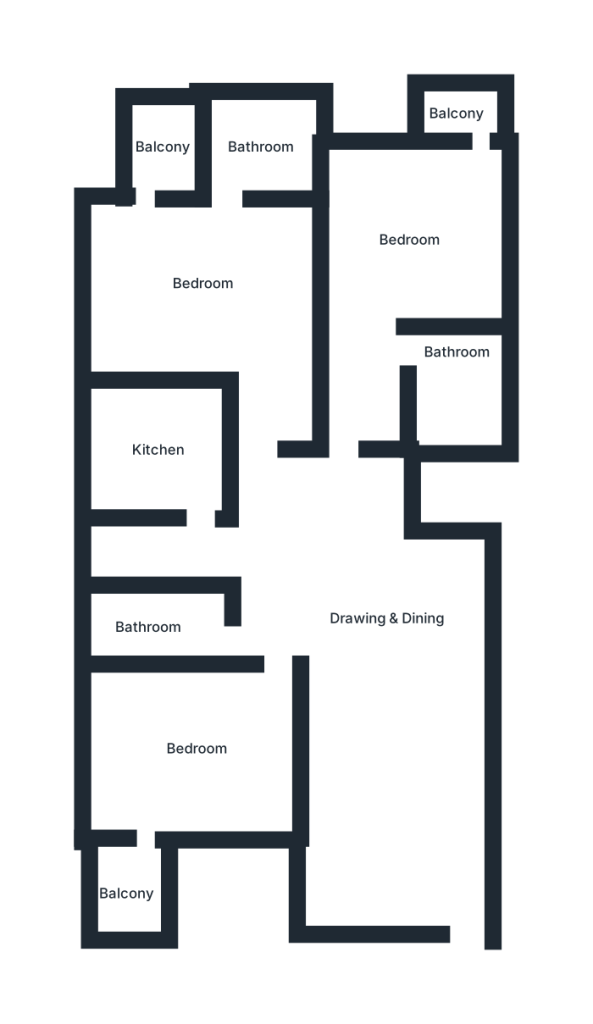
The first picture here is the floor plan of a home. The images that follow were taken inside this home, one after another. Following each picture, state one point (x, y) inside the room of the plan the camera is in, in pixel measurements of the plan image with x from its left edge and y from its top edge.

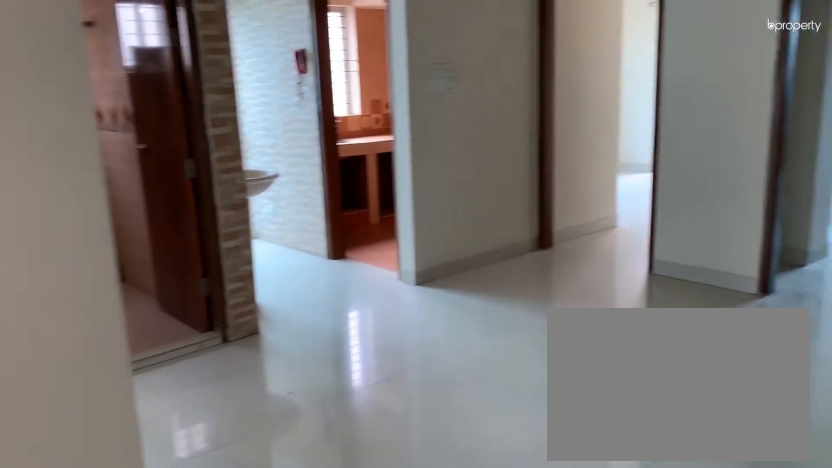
(388, 643)
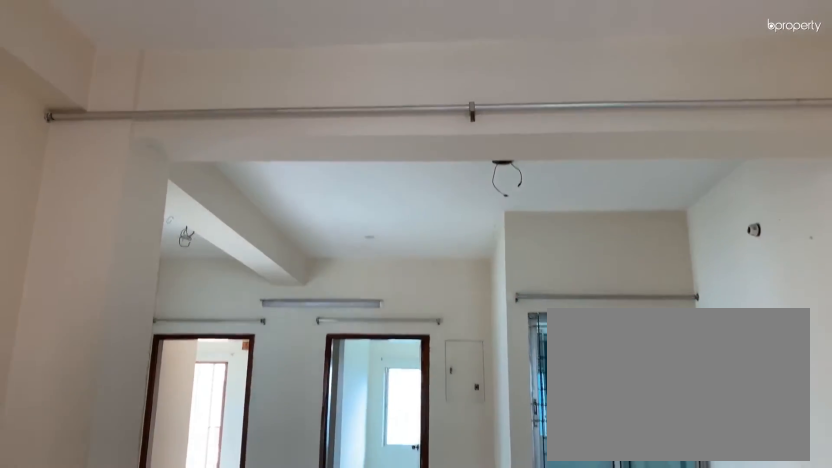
(376, 632)
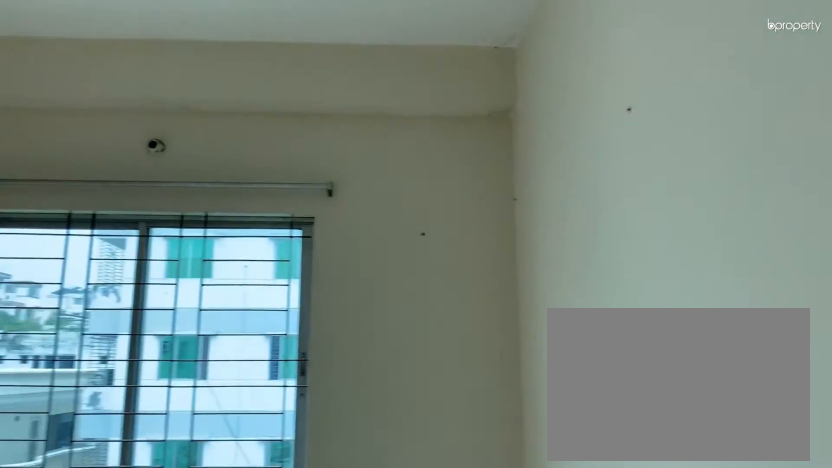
(163, 763)
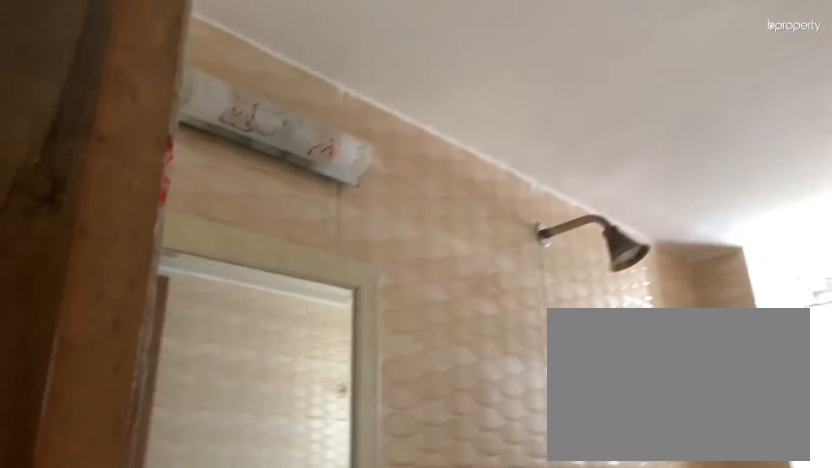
(145, 629)
